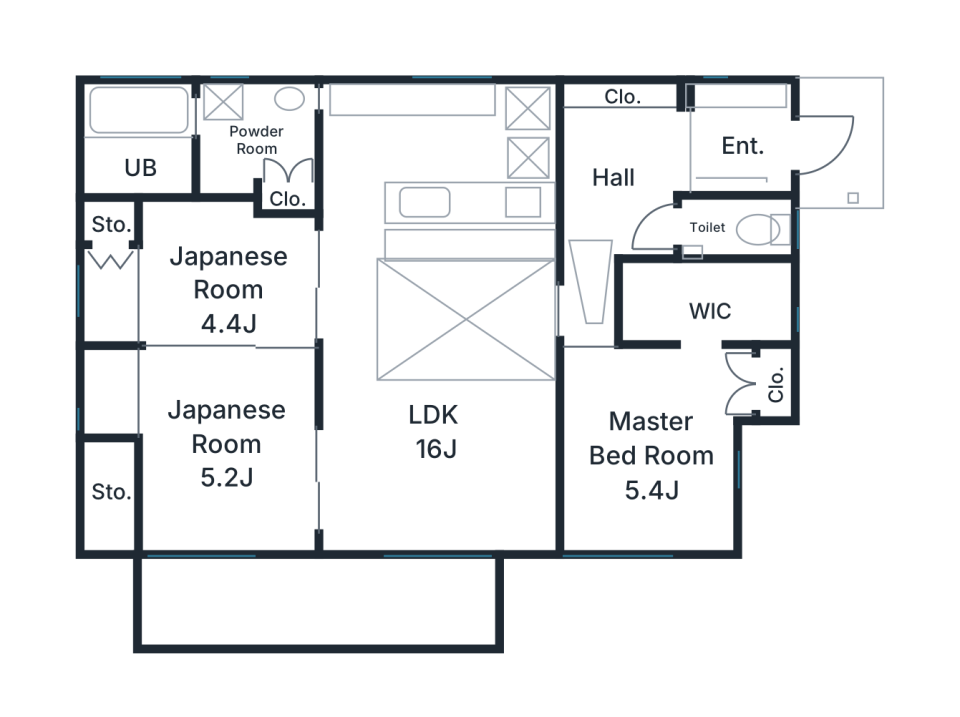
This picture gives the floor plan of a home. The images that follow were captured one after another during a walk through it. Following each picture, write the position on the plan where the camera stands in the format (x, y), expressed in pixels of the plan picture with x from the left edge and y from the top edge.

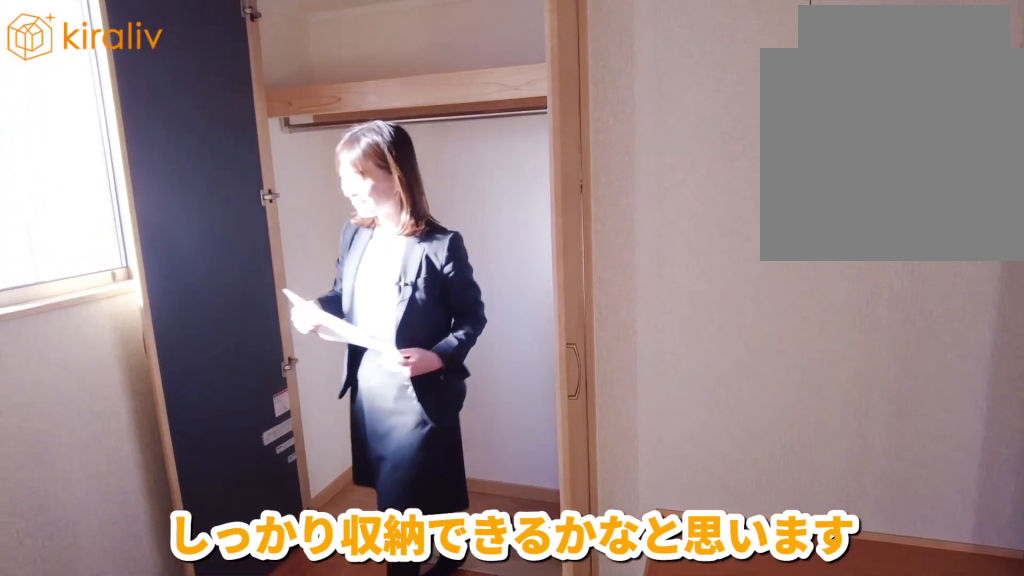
(140, 361)
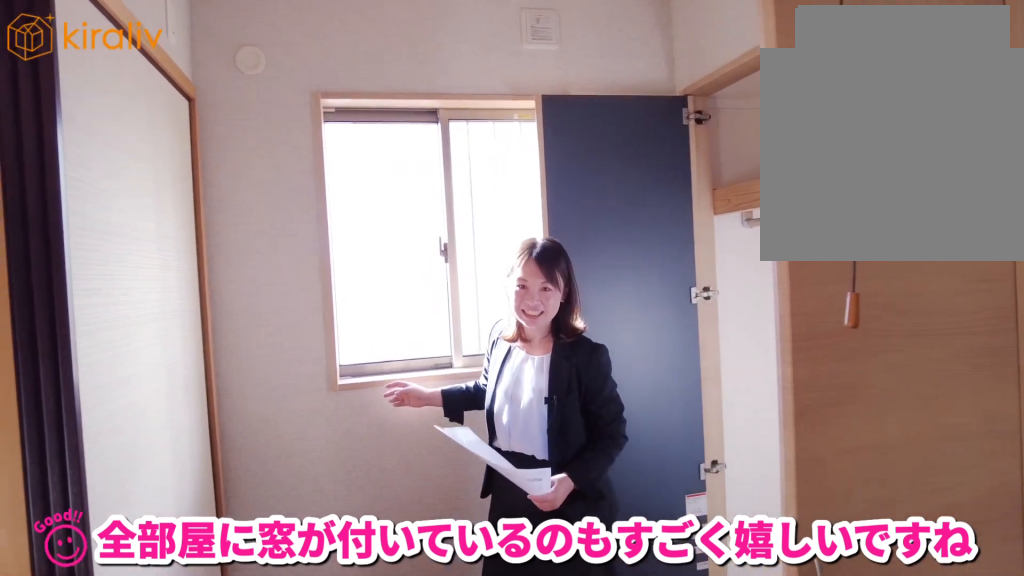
(147, 370)
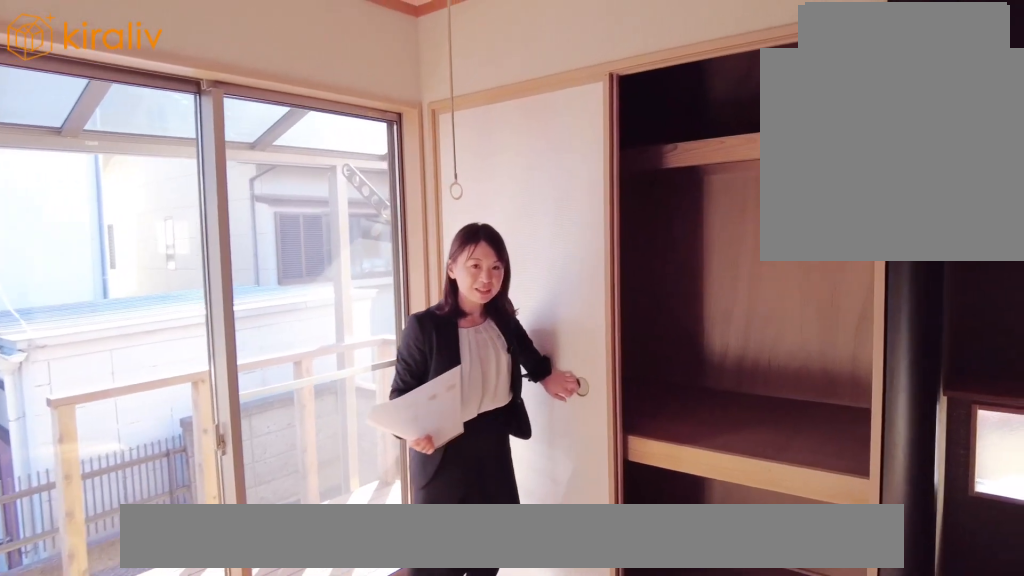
(162, 509)
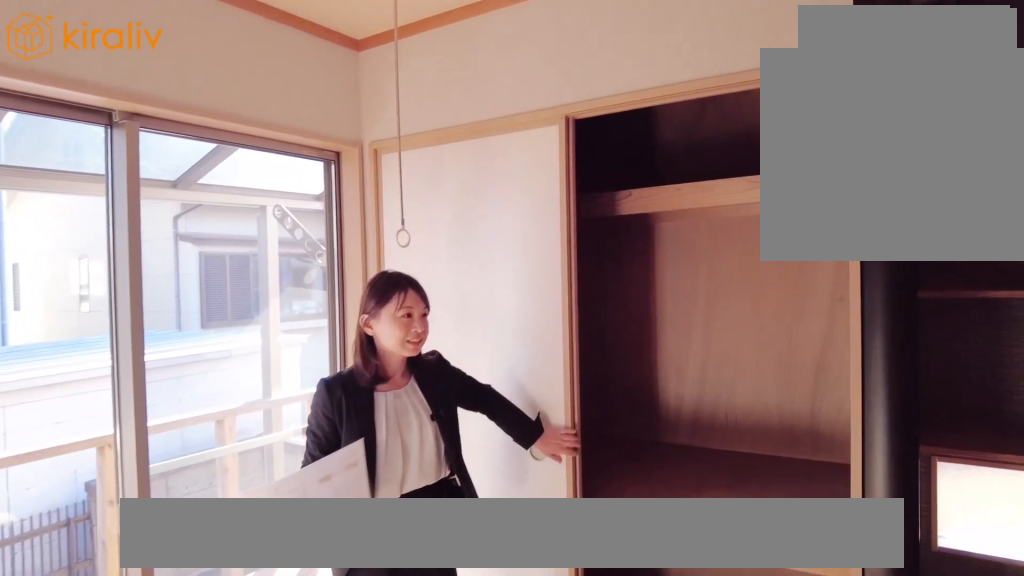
(162, 514)
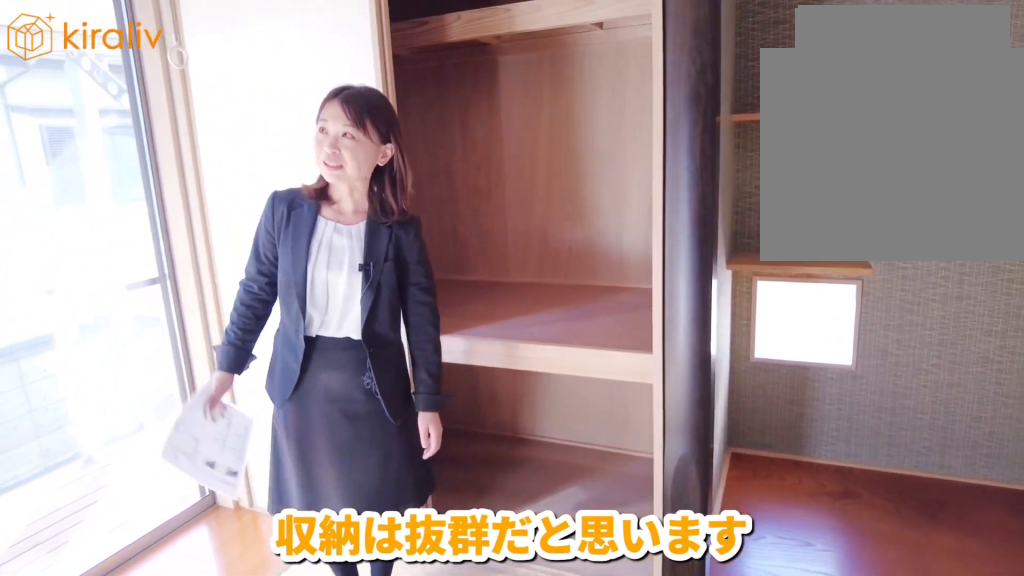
(163, 492)
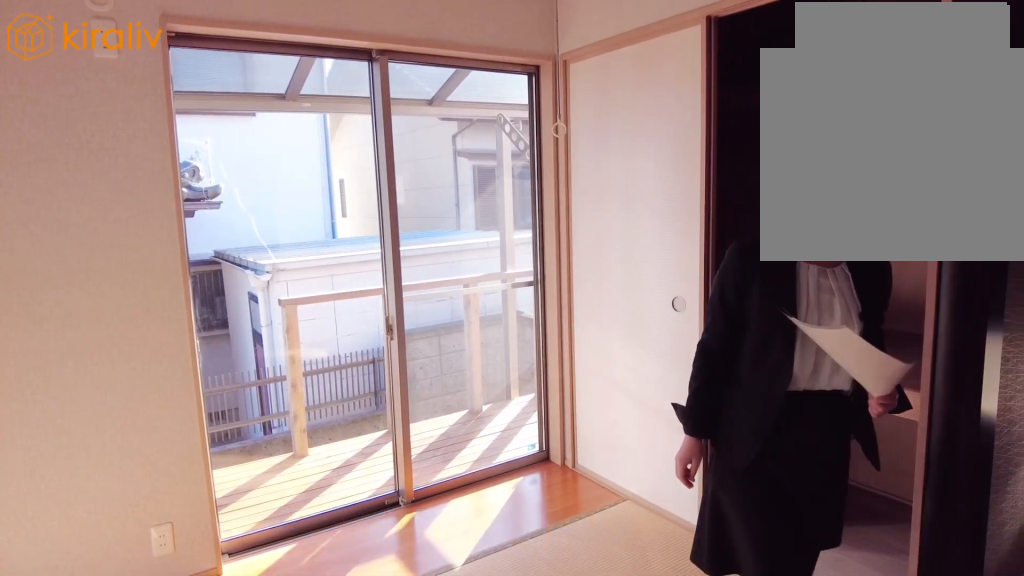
(166, 462)
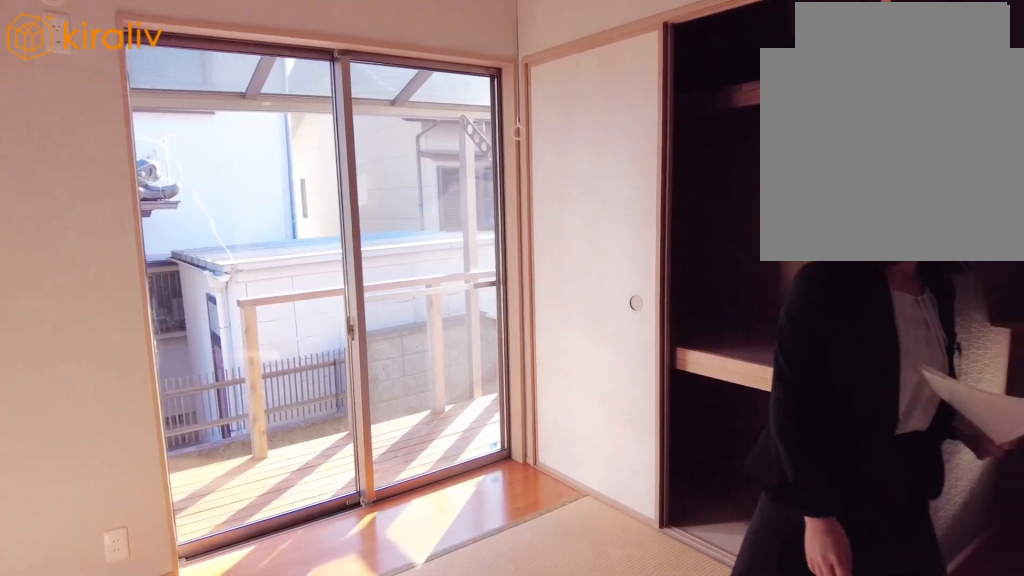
(169, 449)
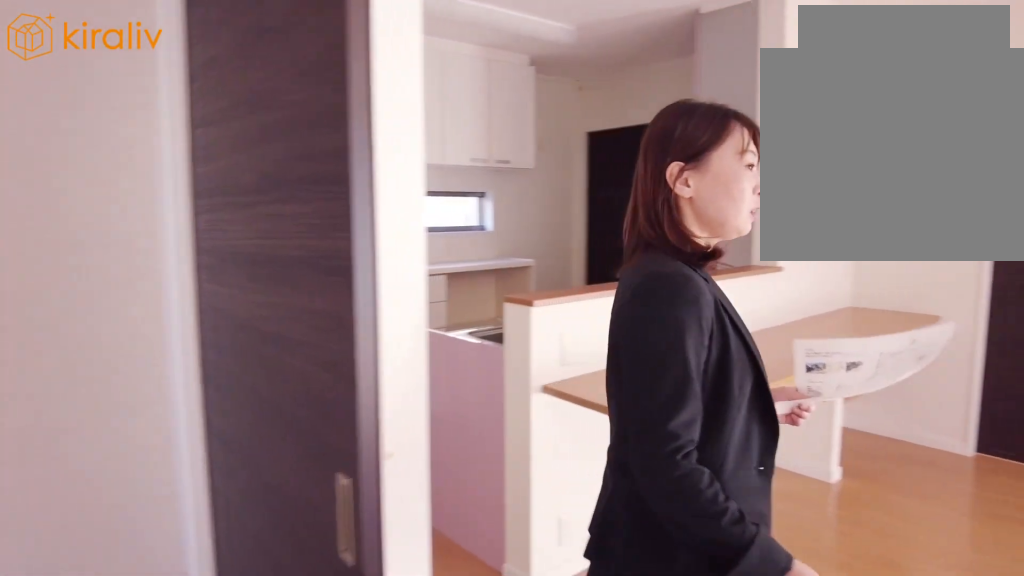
(339, 314)
